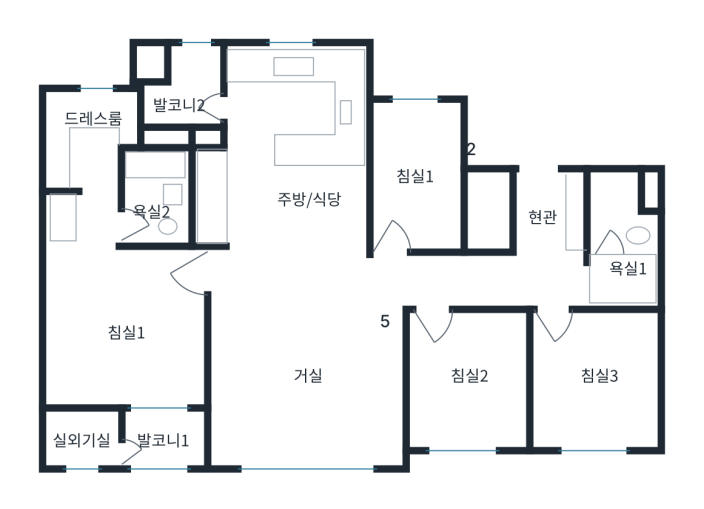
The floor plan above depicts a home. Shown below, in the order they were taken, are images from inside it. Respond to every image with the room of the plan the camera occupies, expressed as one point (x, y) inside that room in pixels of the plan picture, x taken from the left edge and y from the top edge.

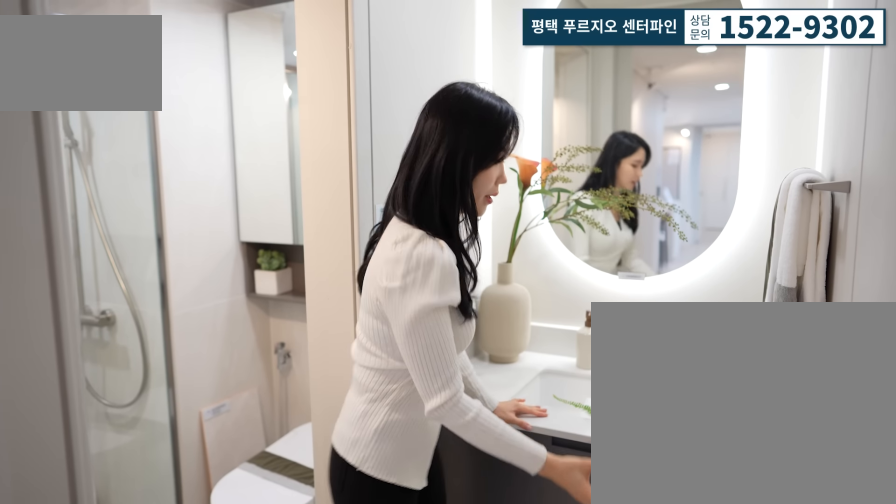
(612, 262)
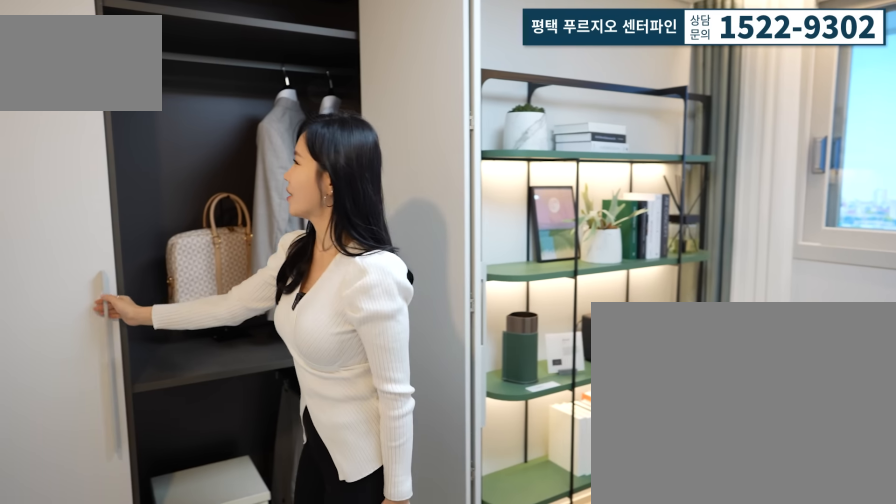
(472, 396)
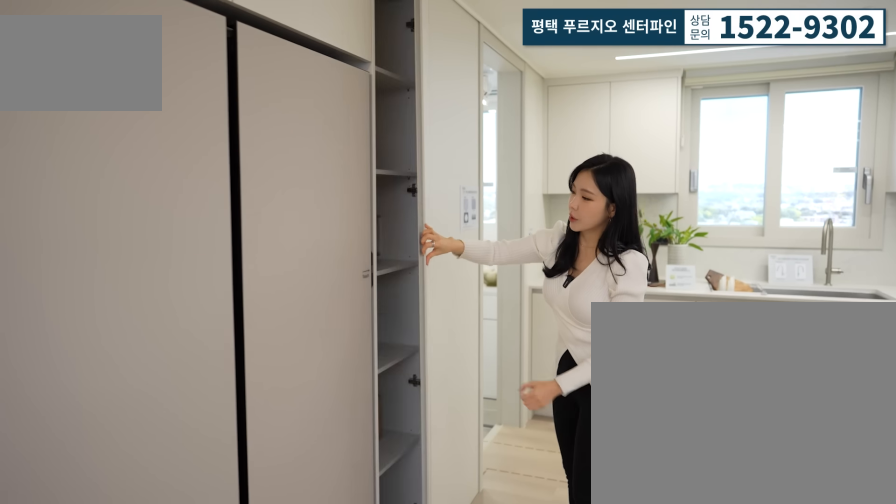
(301, 170)
